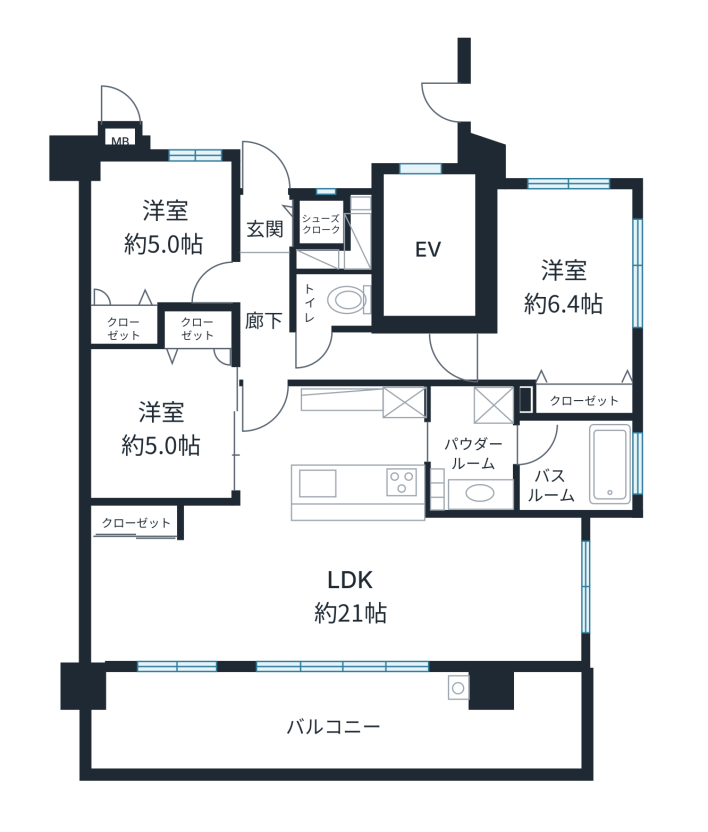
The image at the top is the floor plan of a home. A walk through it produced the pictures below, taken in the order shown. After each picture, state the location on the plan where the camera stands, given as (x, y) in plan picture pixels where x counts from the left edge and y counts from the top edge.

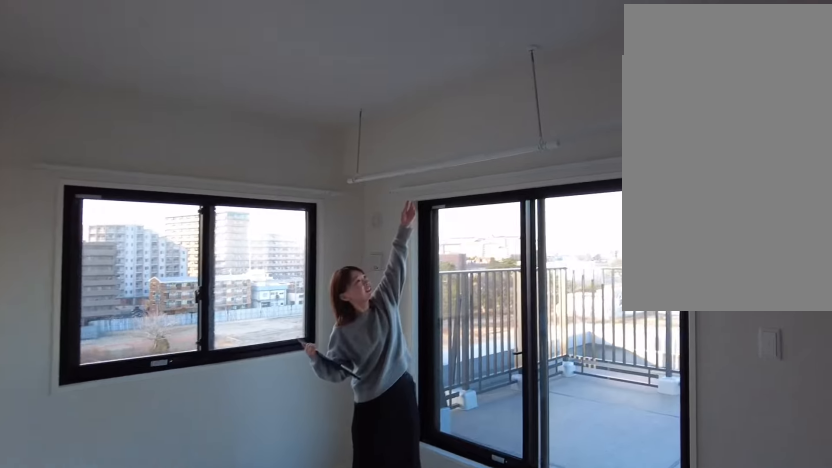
(556, 345)
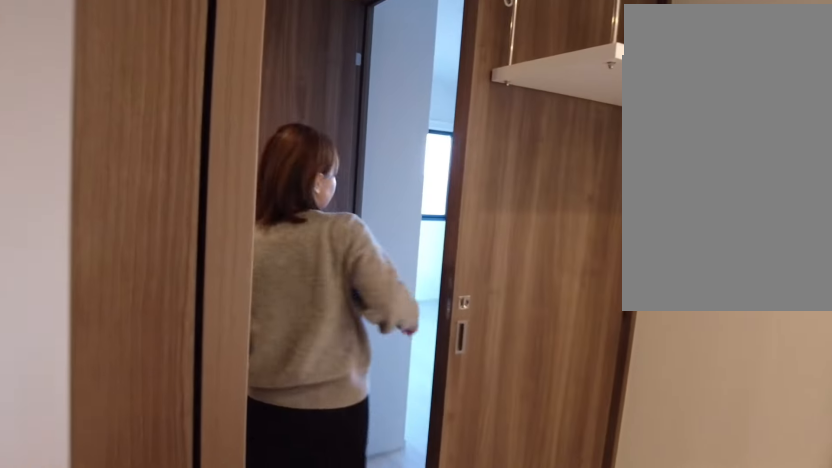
(471, 455)
